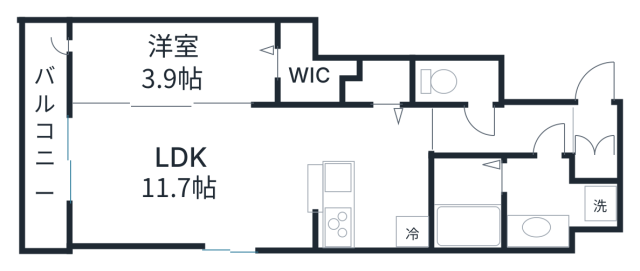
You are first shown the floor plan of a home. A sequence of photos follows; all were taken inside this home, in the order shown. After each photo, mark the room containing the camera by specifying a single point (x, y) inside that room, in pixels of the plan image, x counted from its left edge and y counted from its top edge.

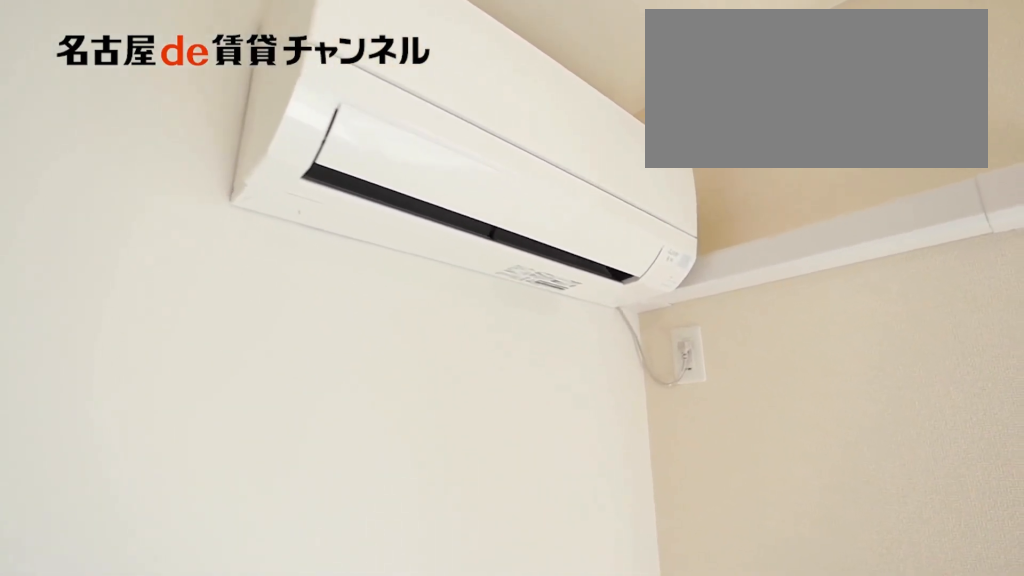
(194, 178)
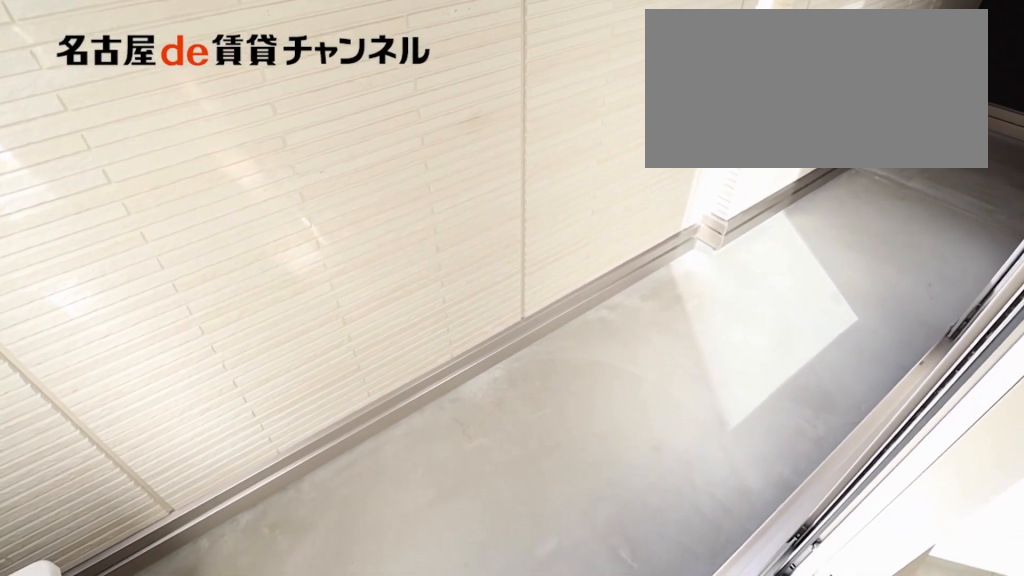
(48, 137)
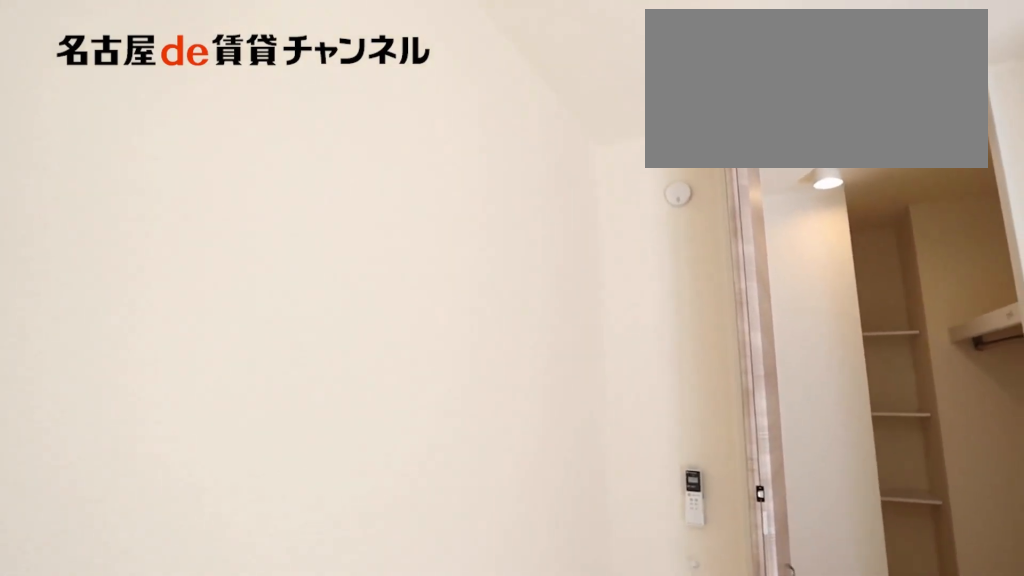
(174, 64)
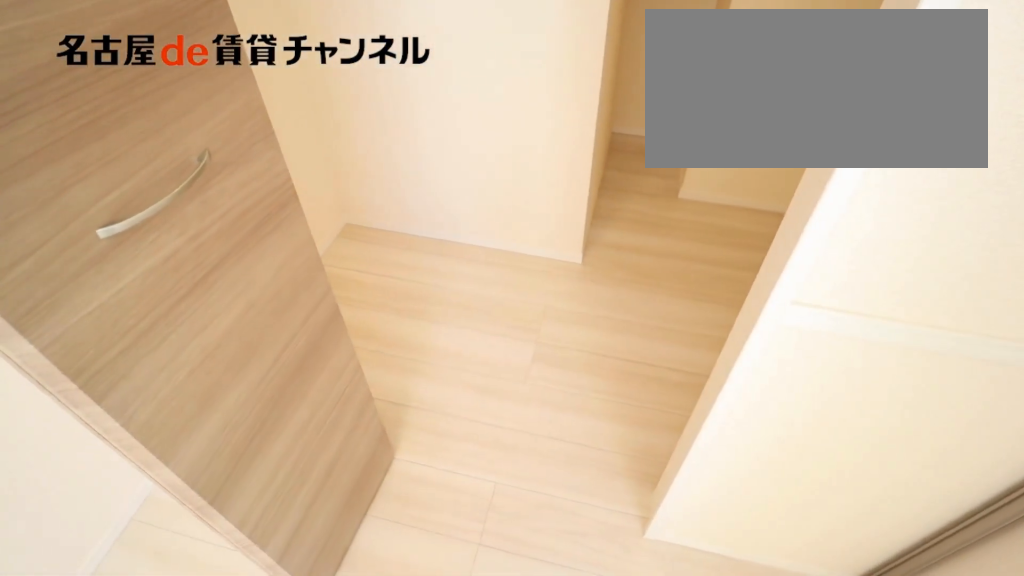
(174, 64)
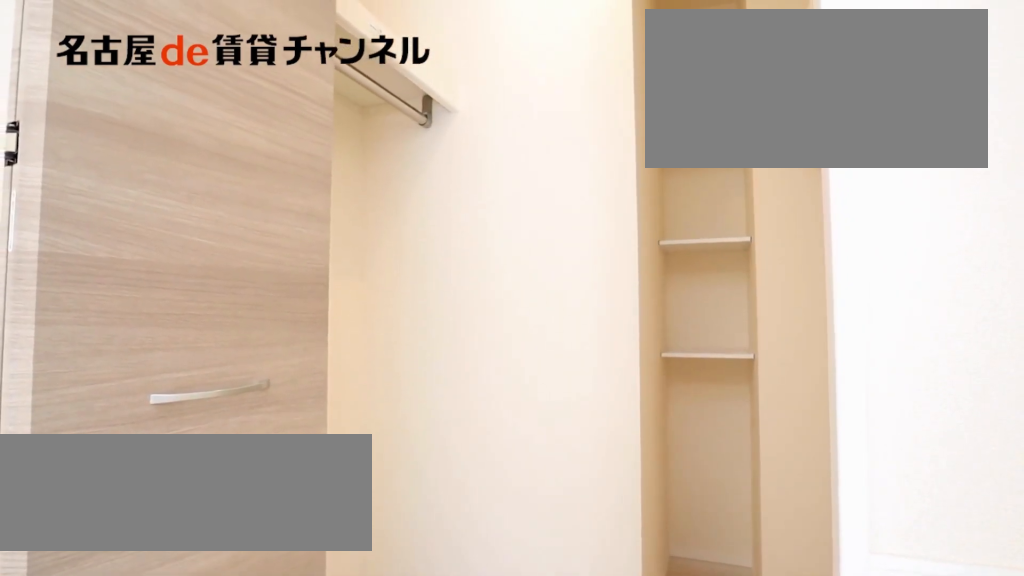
(307, 71)
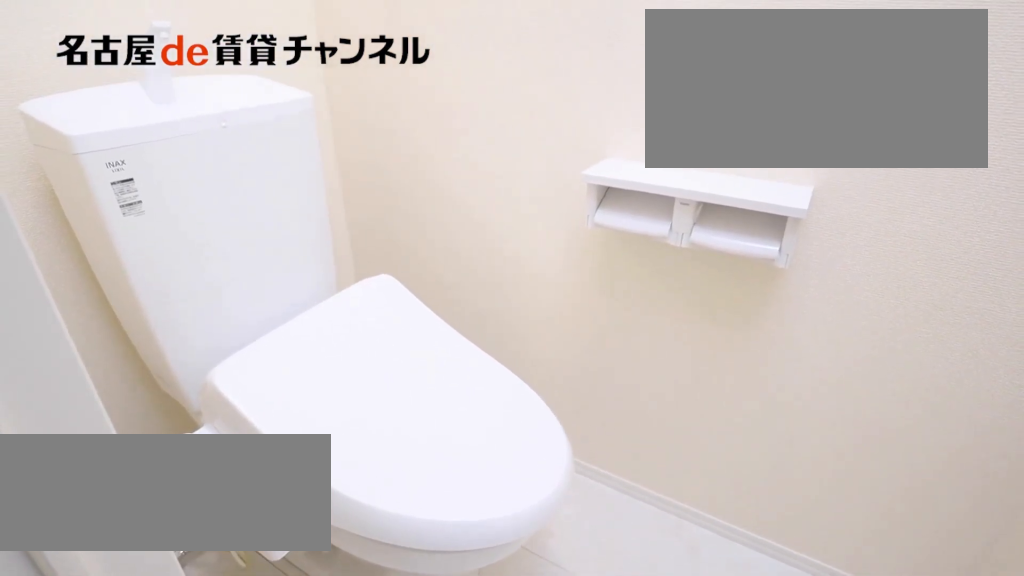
(458, 82)
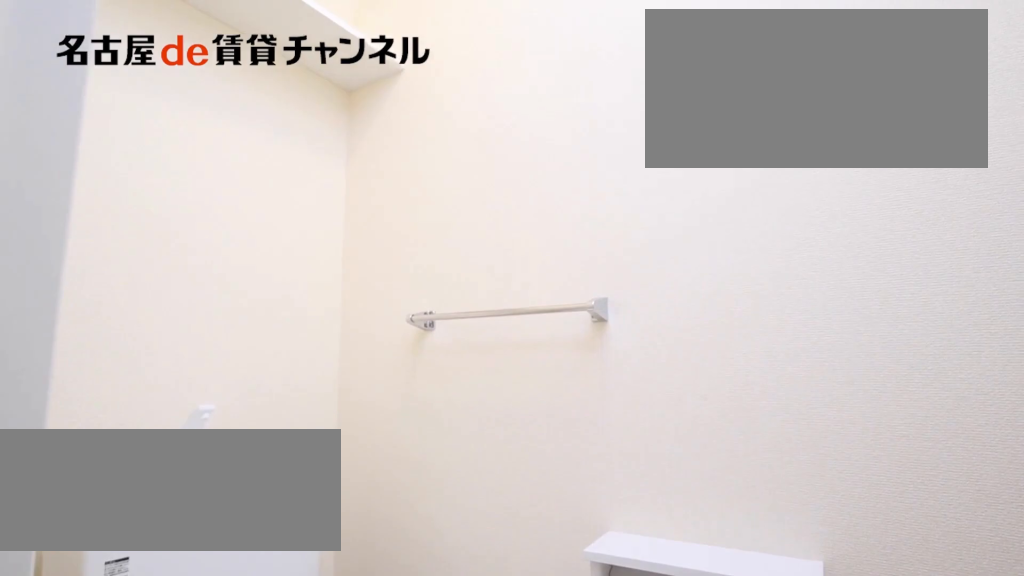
(458, 82)
